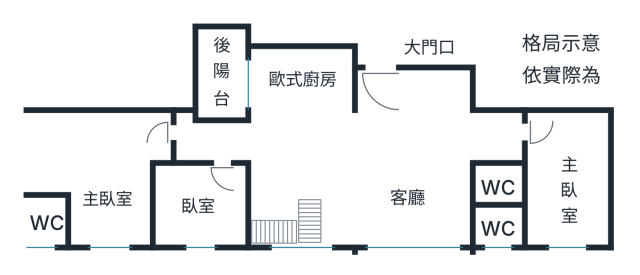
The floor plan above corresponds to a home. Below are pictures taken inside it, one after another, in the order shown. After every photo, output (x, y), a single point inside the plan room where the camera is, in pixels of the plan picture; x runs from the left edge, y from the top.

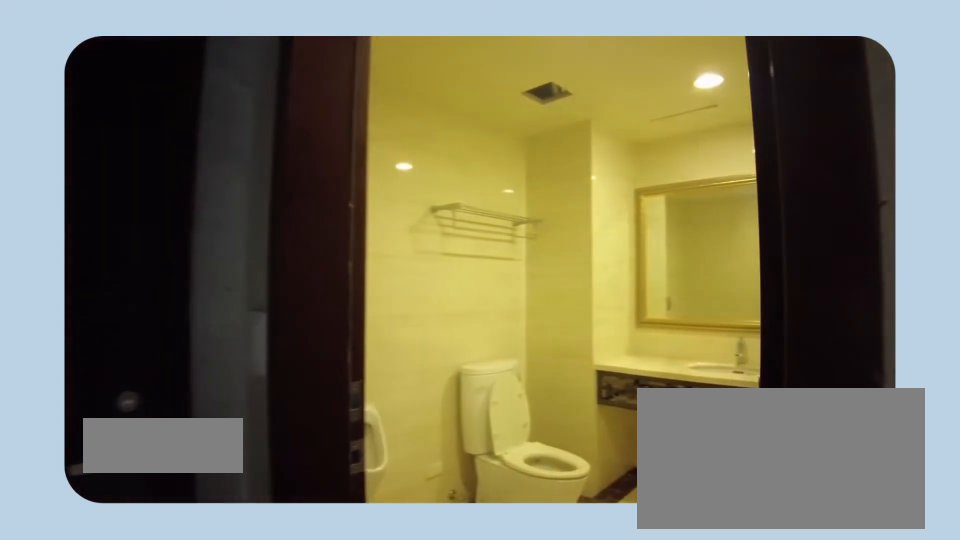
(494, 187)
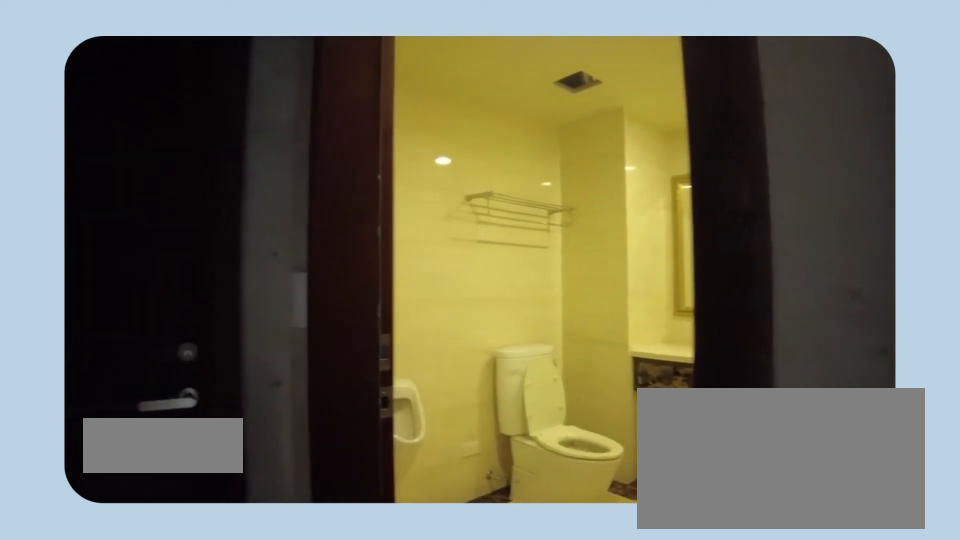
(494, 187)
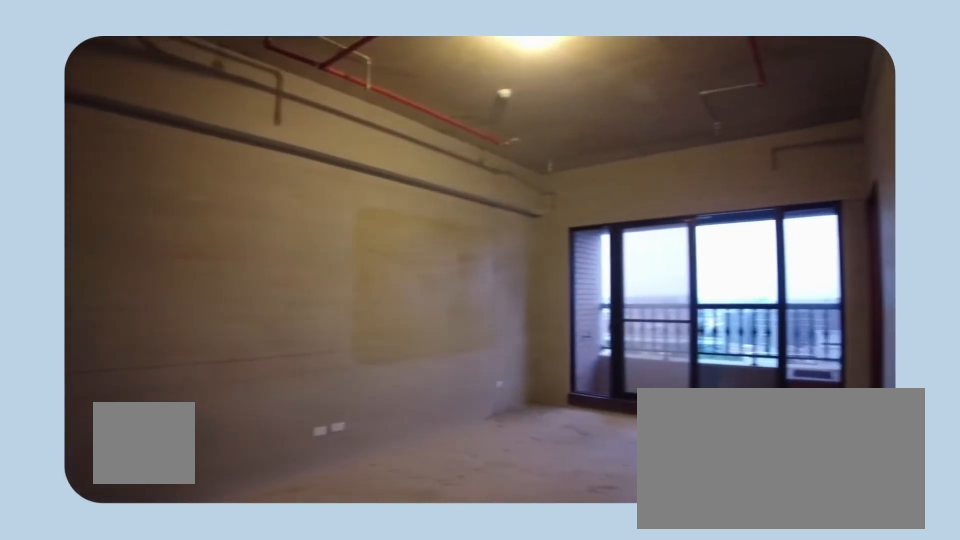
(554, 168)
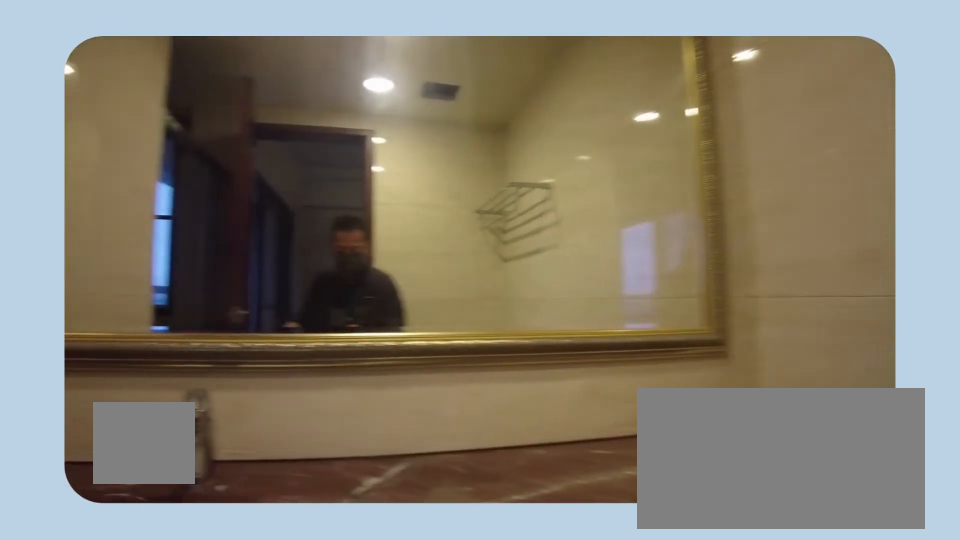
(497, 222)
